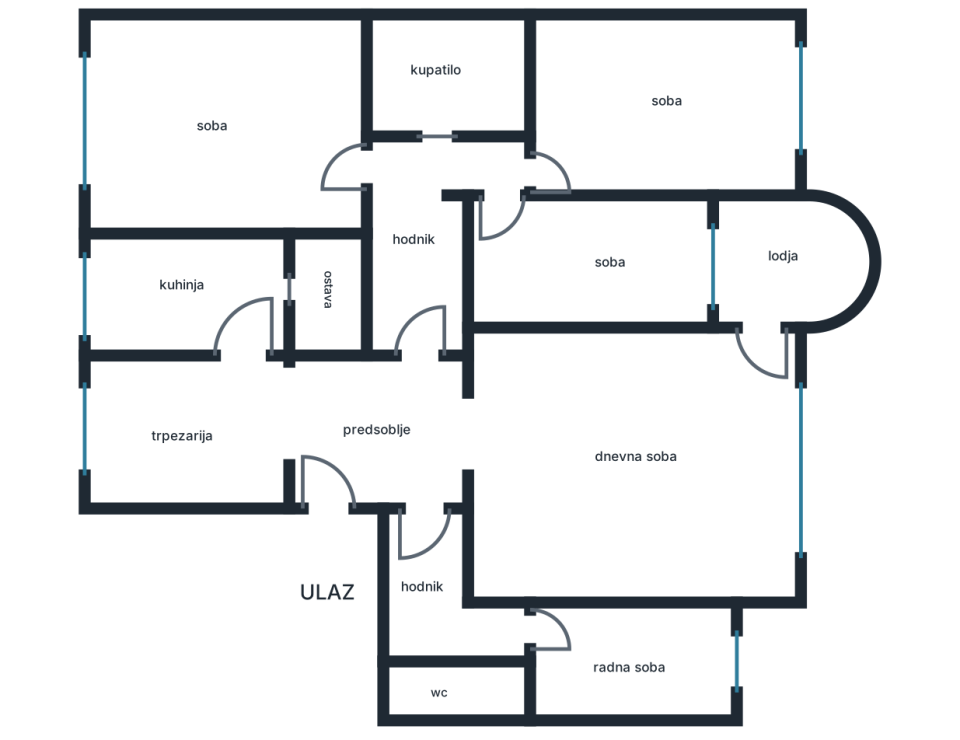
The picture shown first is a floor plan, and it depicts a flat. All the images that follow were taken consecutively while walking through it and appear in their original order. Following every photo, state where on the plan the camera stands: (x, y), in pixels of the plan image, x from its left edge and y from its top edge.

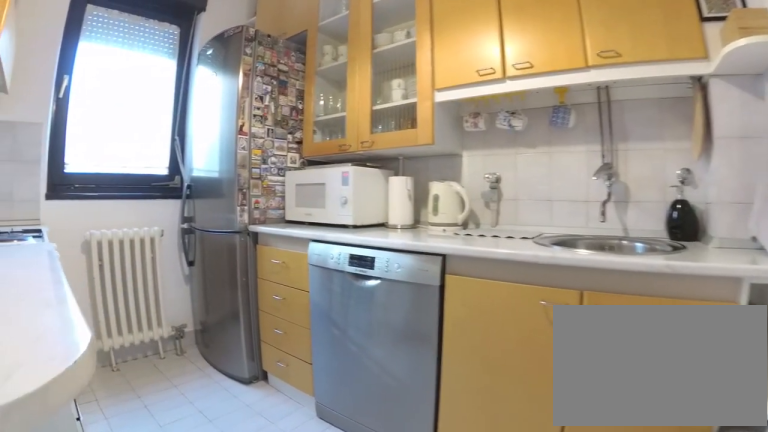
(265, 341)
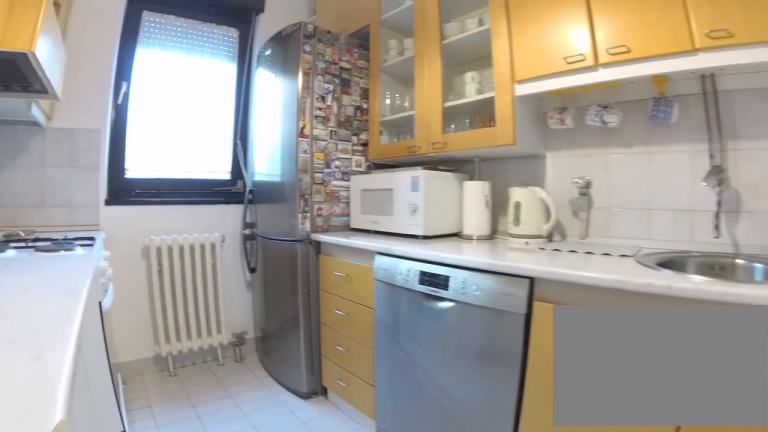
(272, 336)
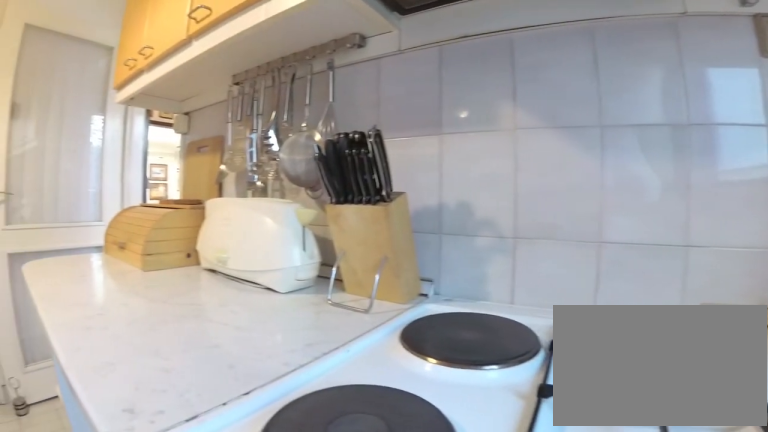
(118, 270)
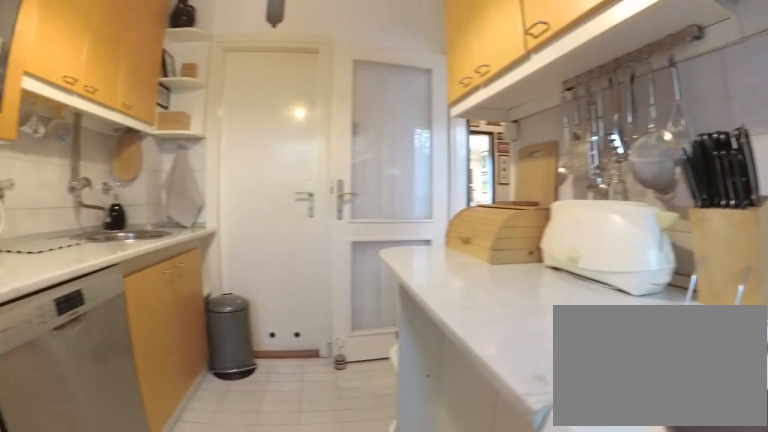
(101, 274)
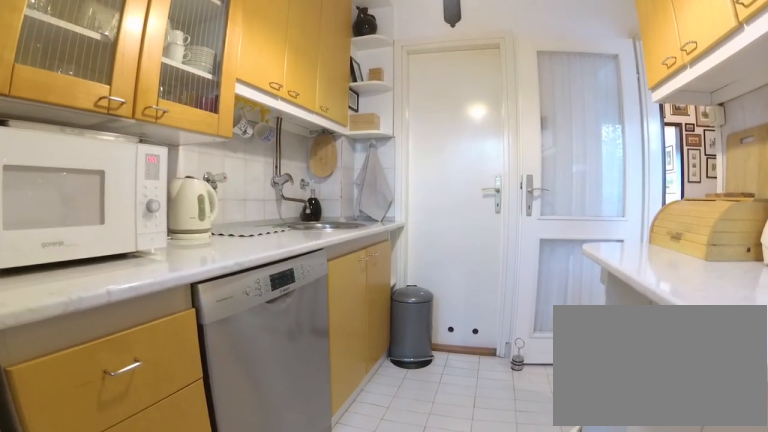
(106, 298)
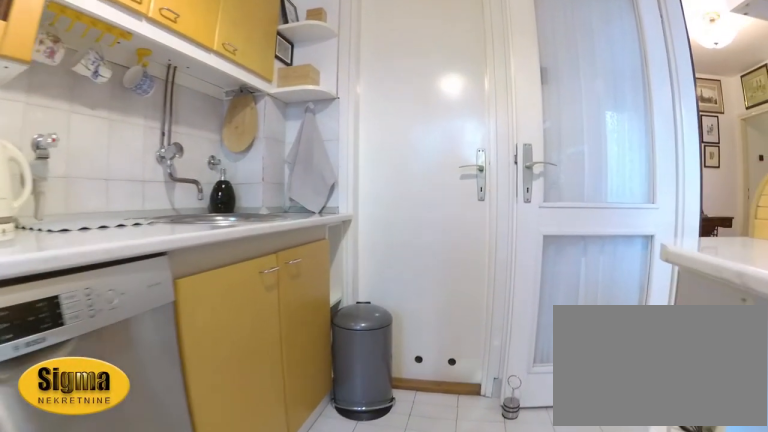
(154, 296)
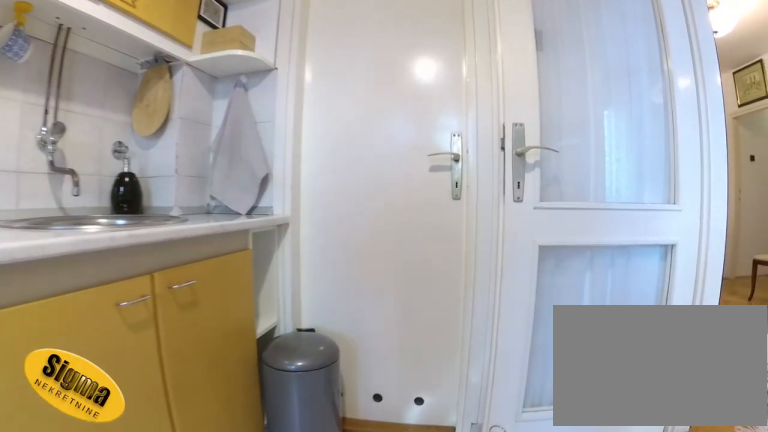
(175, 297)
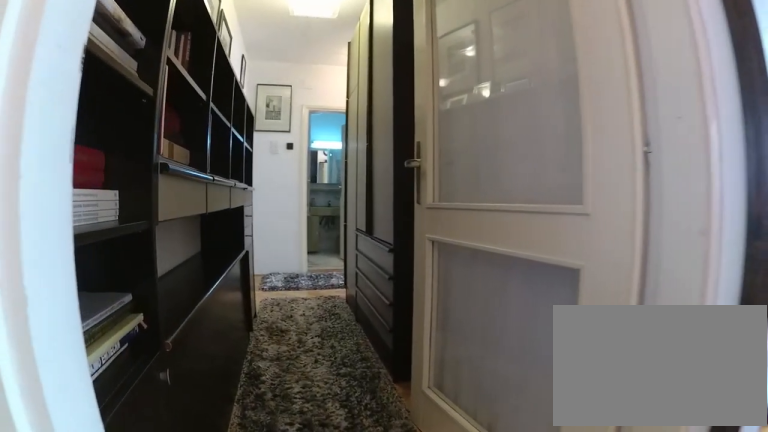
(407, 418)
